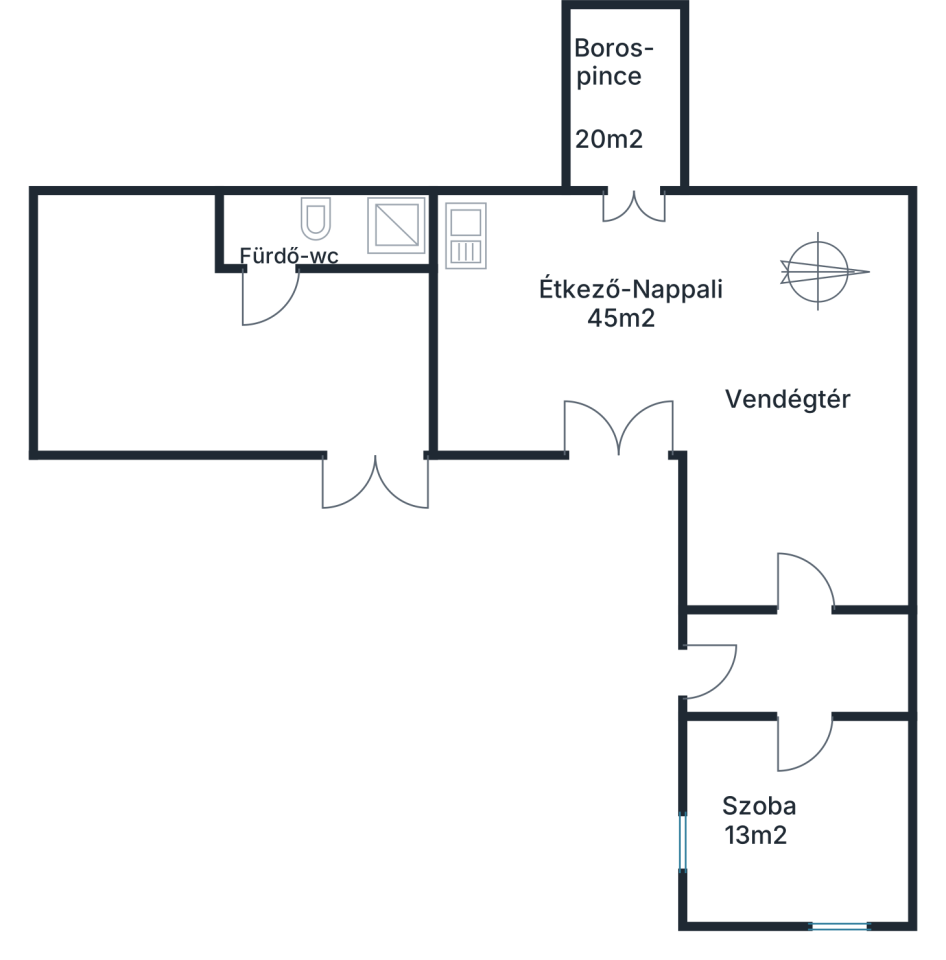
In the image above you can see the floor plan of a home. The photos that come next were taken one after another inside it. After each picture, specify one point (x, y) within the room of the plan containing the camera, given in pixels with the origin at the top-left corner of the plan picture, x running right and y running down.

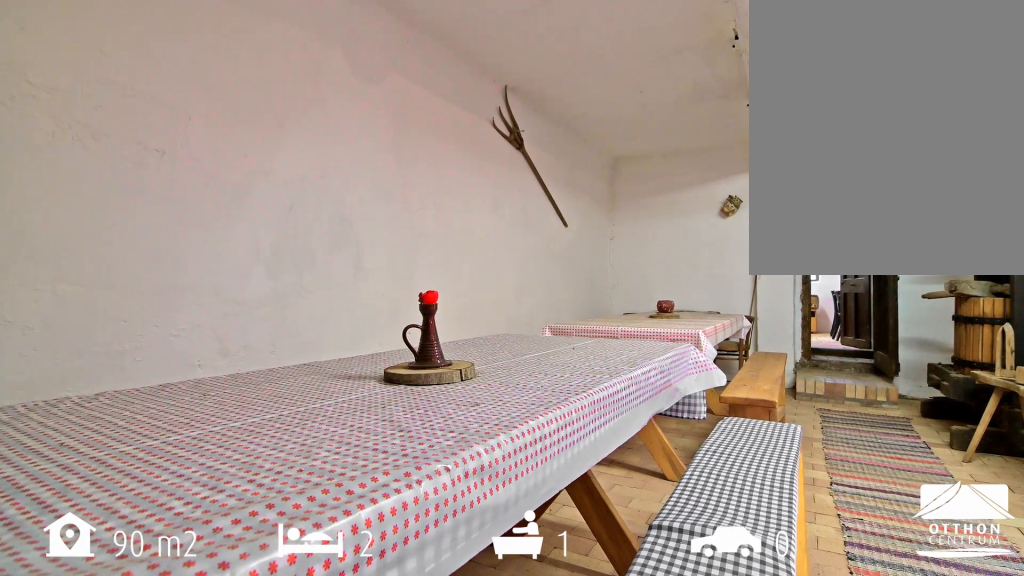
(808, 394)
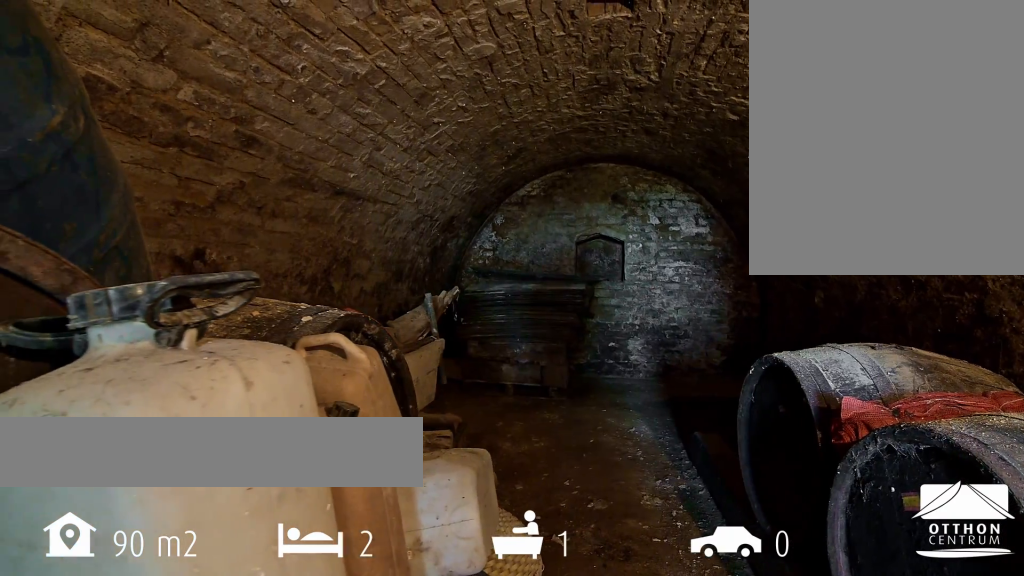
(625, 89)
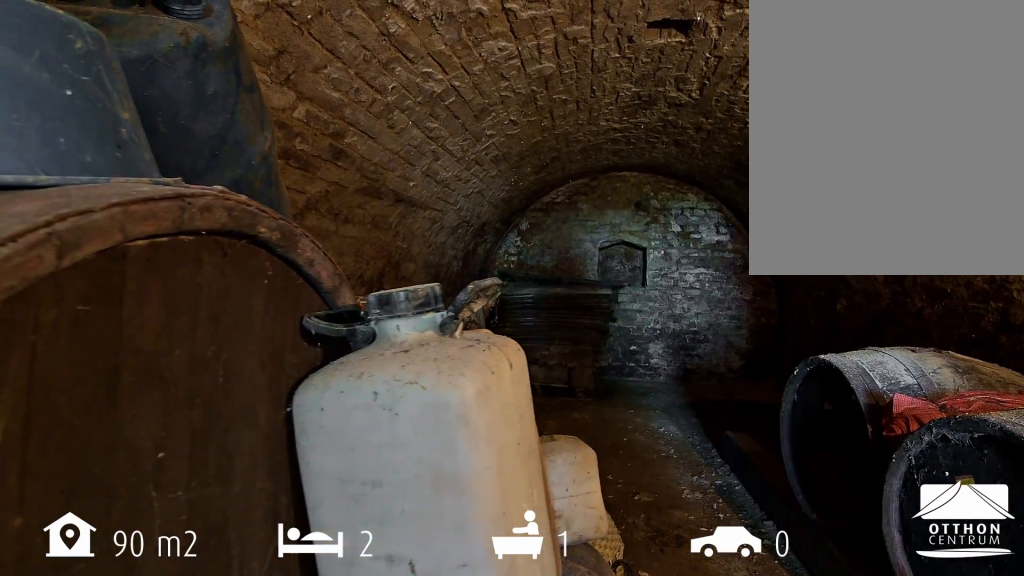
(625, 89)
